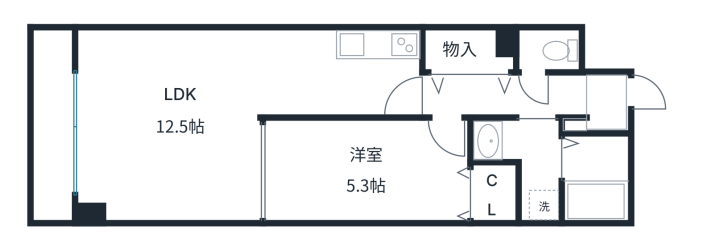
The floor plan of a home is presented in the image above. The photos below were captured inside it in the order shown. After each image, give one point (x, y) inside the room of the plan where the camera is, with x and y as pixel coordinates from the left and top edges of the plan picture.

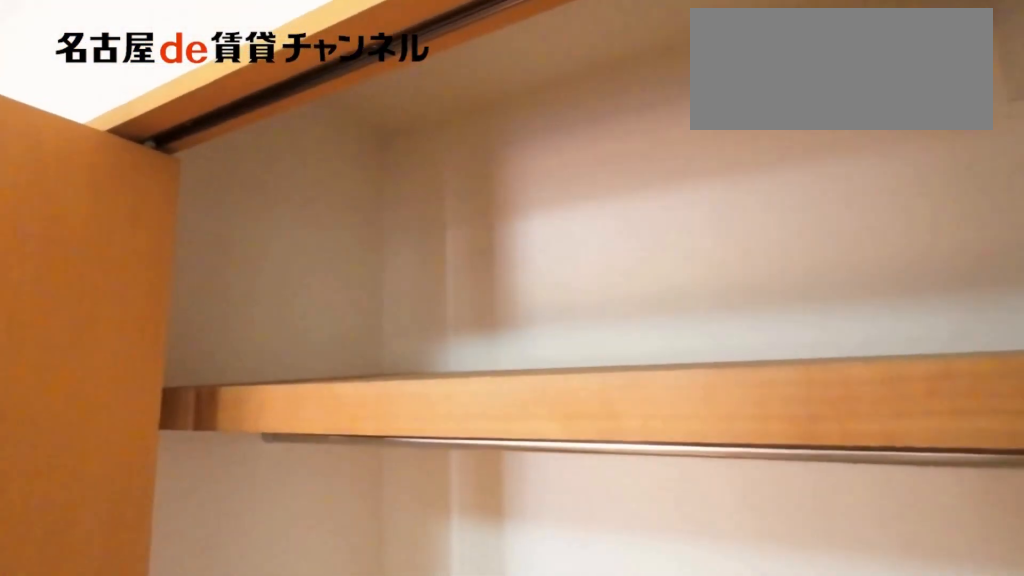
(491, 194)
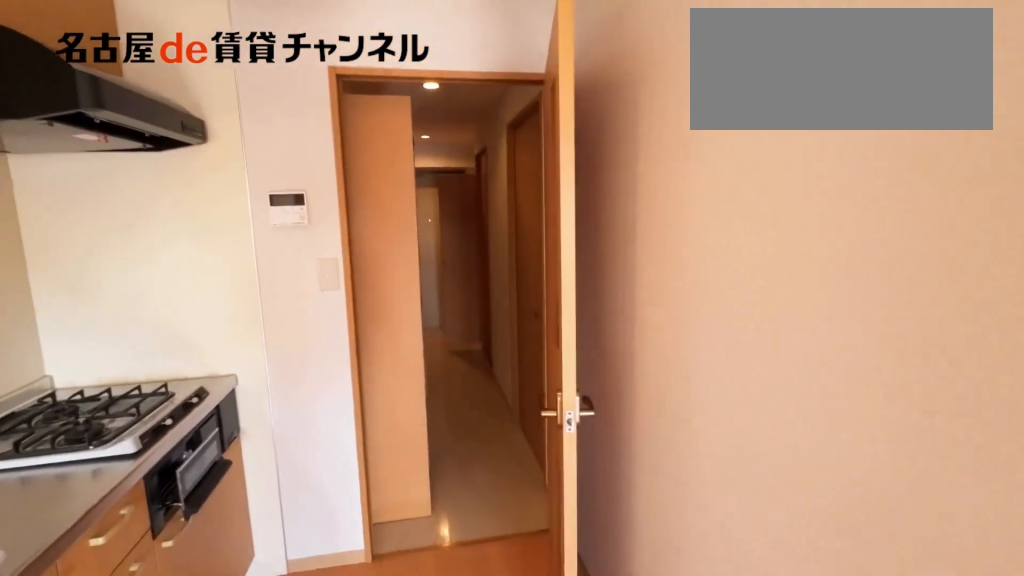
(338, 88)
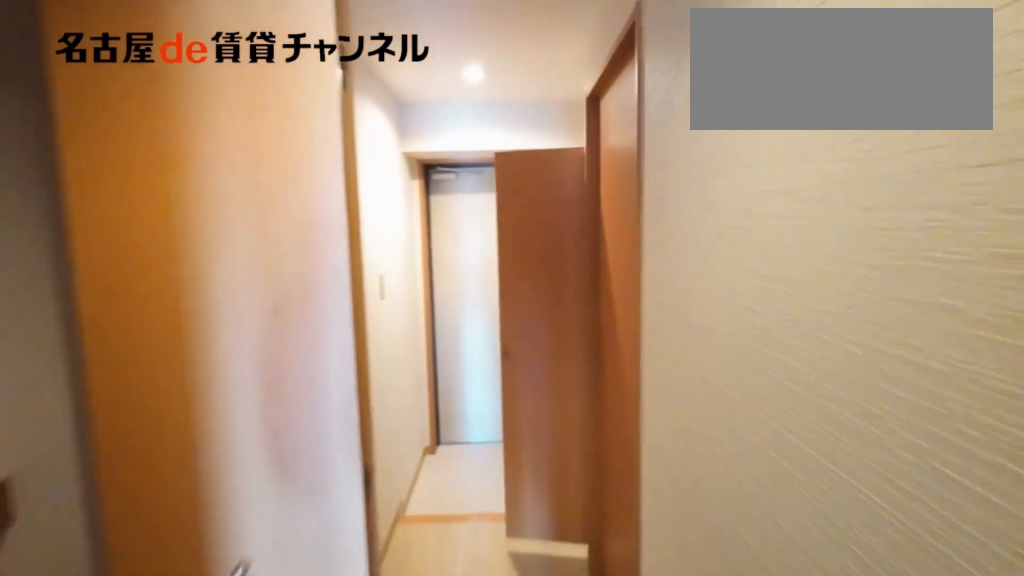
(506, 96)
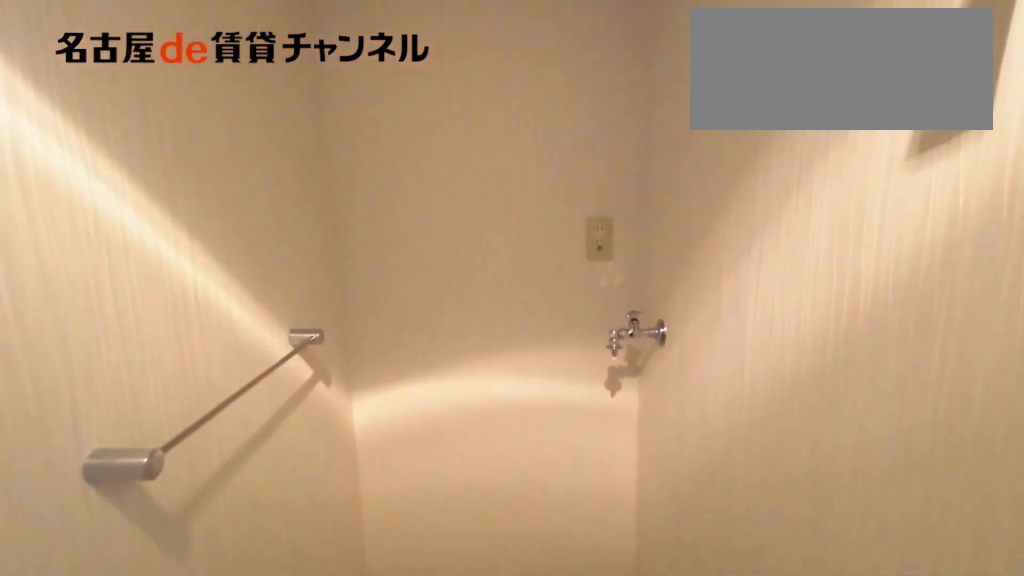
(525, 162)
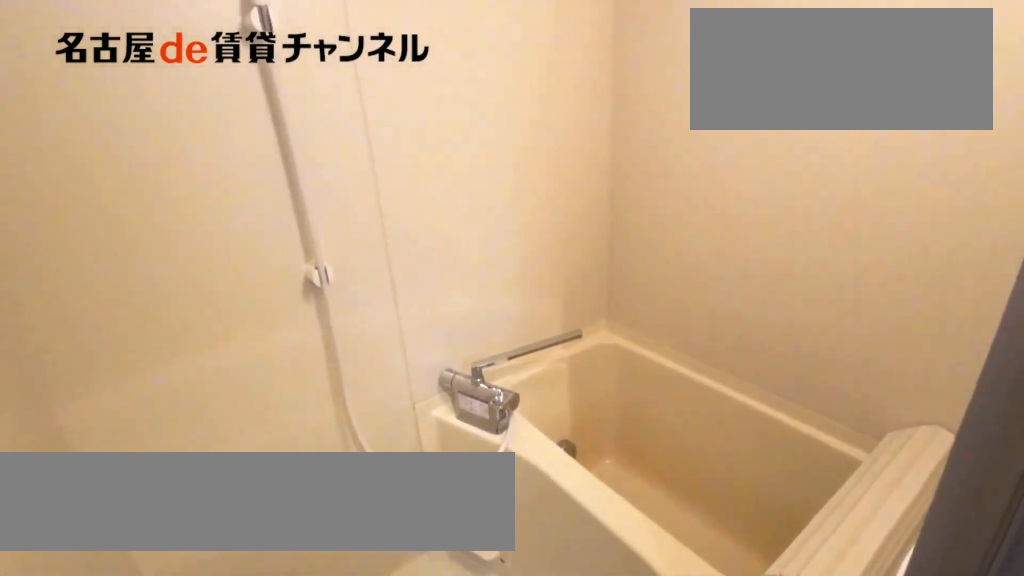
(595, 178)
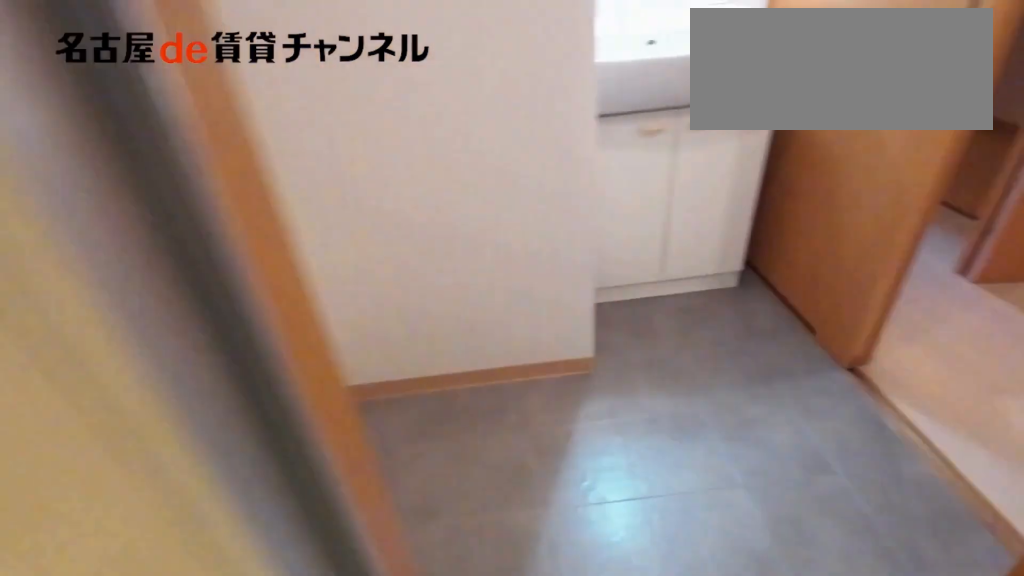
(595, 178)
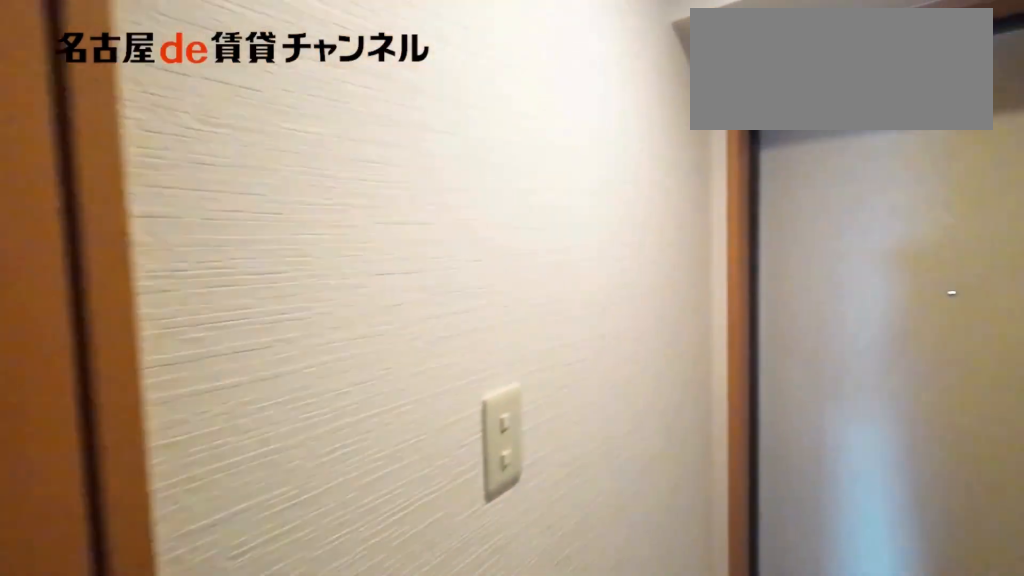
(607, 102)
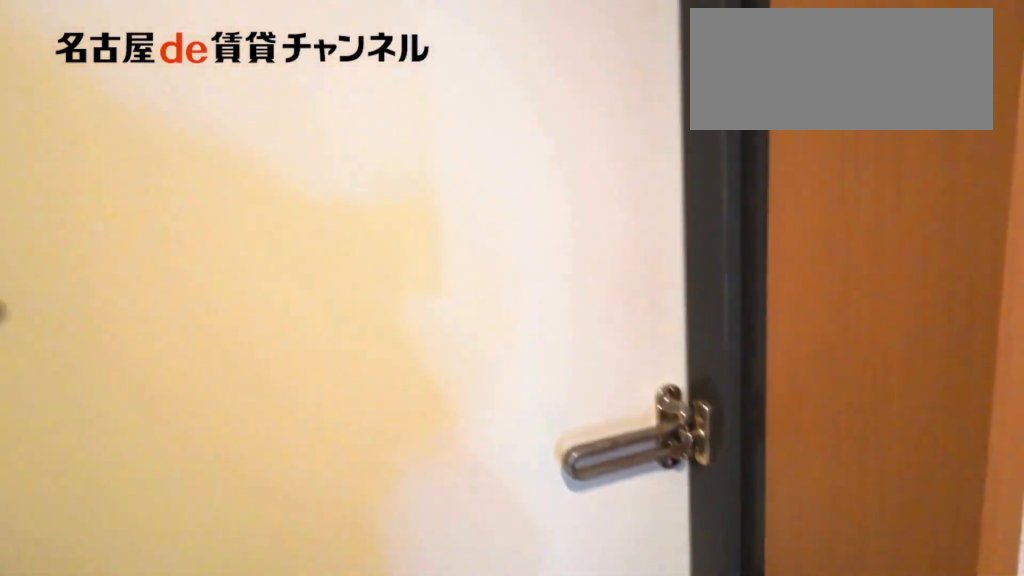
(607, 102)
